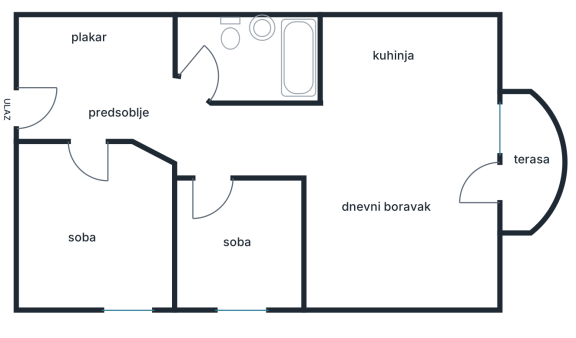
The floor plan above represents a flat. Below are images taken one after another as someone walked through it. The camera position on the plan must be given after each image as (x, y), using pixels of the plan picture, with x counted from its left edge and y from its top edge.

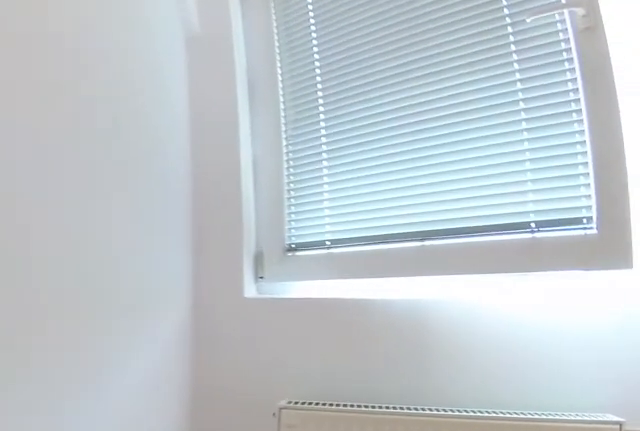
(147, 230)
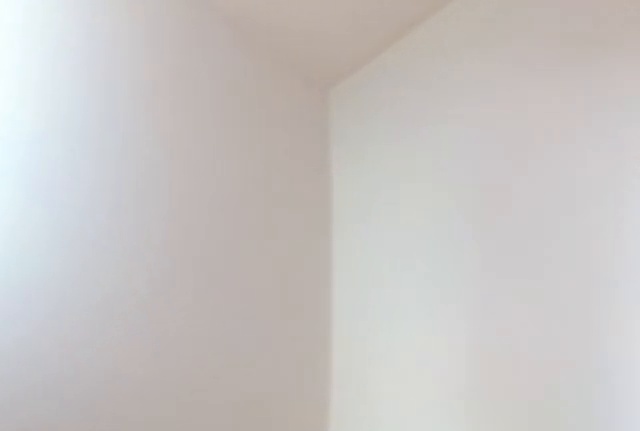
(149, 271)
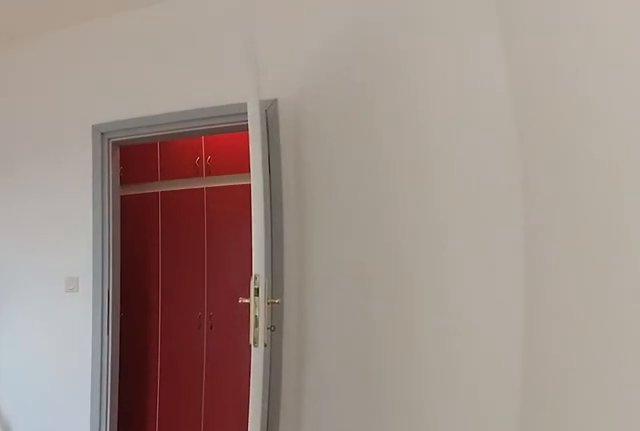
(126, 285)
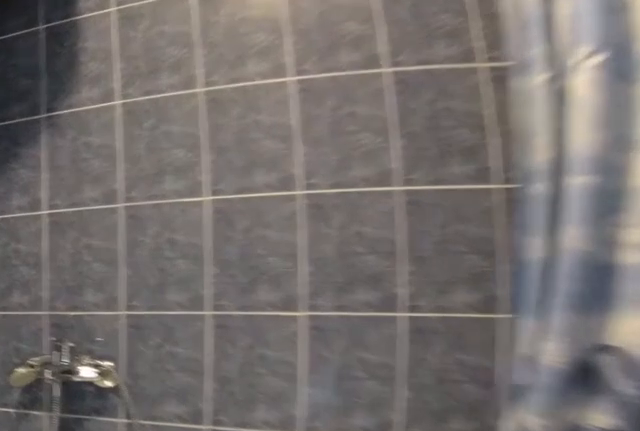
(226, 73)
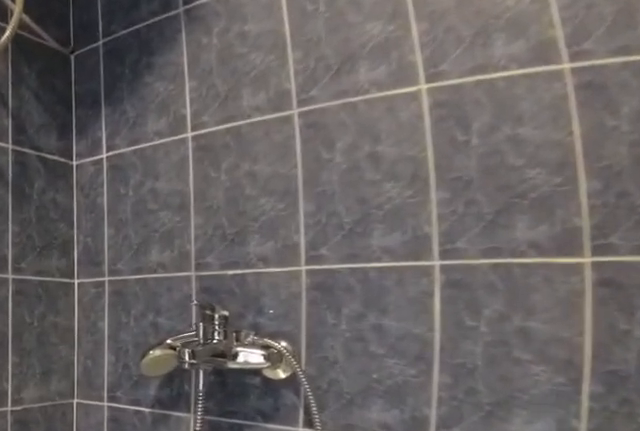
(253, 75)
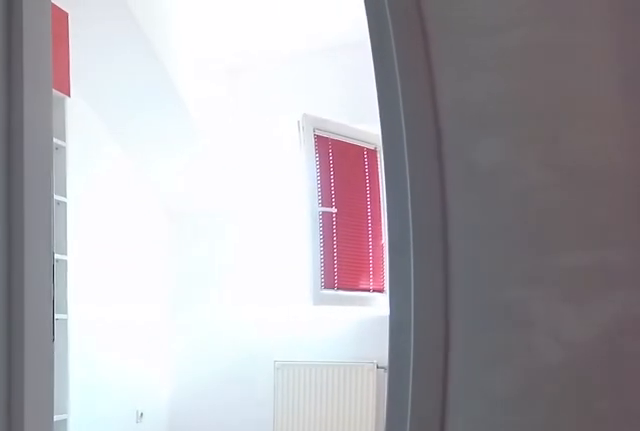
(193, 112)
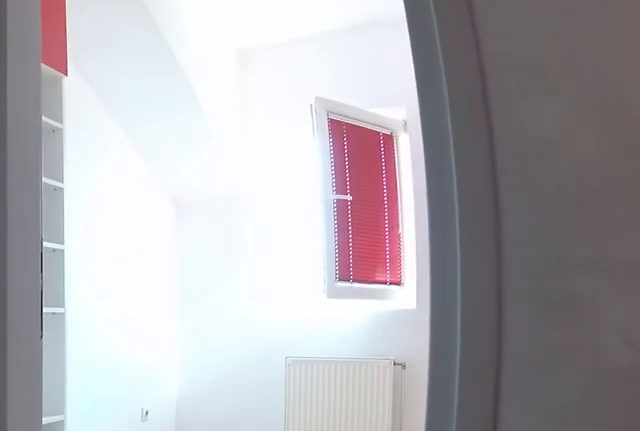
(197, 121)
